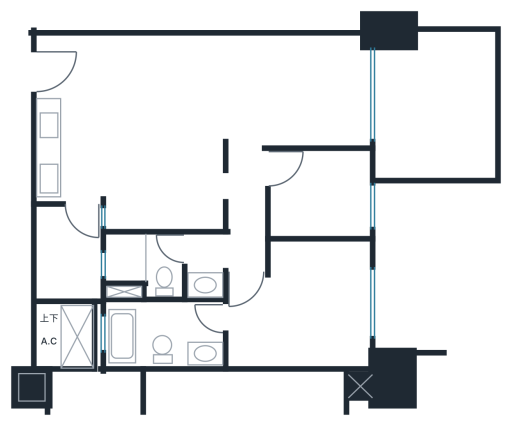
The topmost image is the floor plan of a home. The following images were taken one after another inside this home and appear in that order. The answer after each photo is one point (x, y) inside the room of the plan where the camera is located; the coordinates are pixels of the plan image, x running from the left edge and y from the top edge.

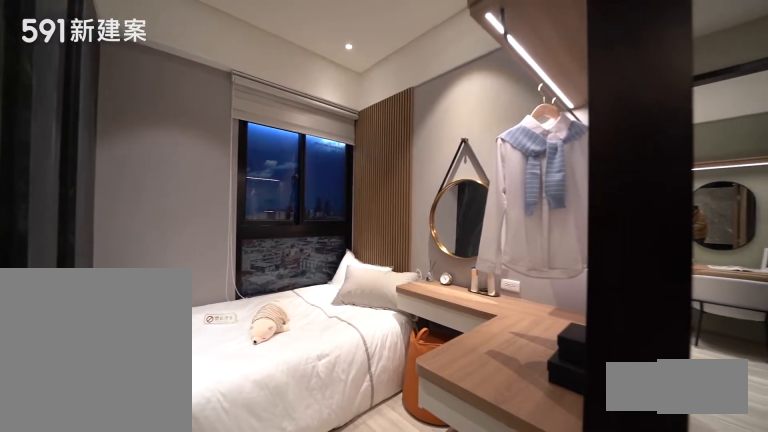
(324, 196)
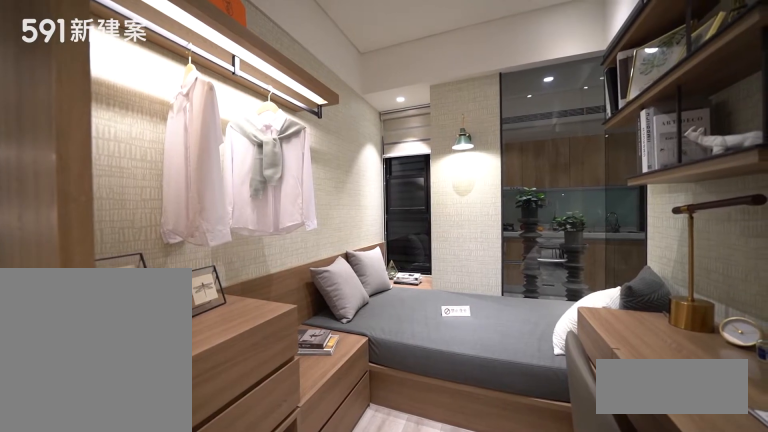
(160, 187)
